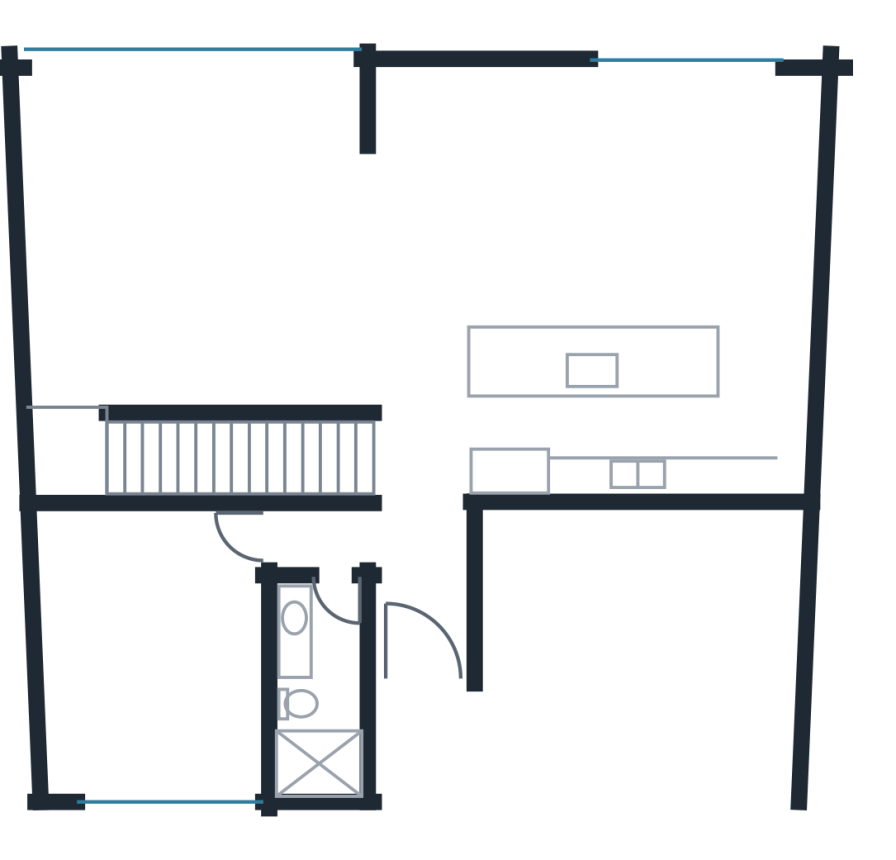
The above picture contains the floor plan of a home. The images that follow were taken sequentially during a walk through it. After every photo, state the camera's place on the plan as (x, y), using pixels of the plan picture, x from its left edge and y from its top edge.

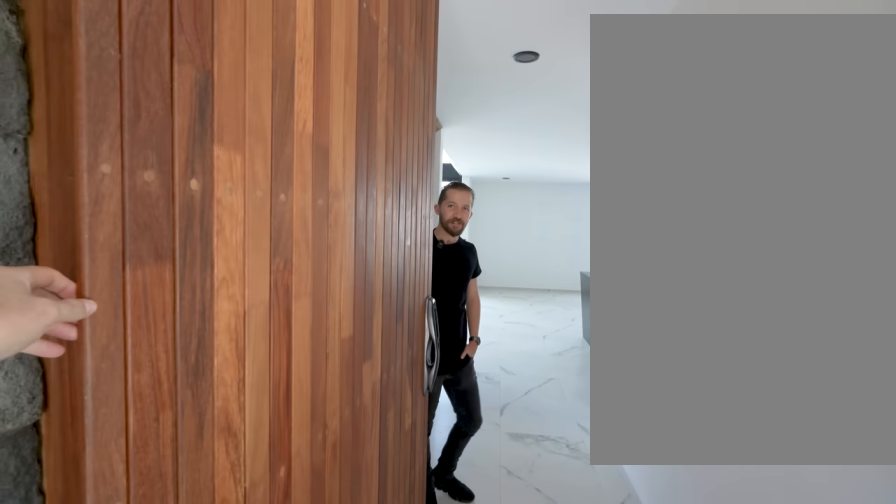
(415, 714)
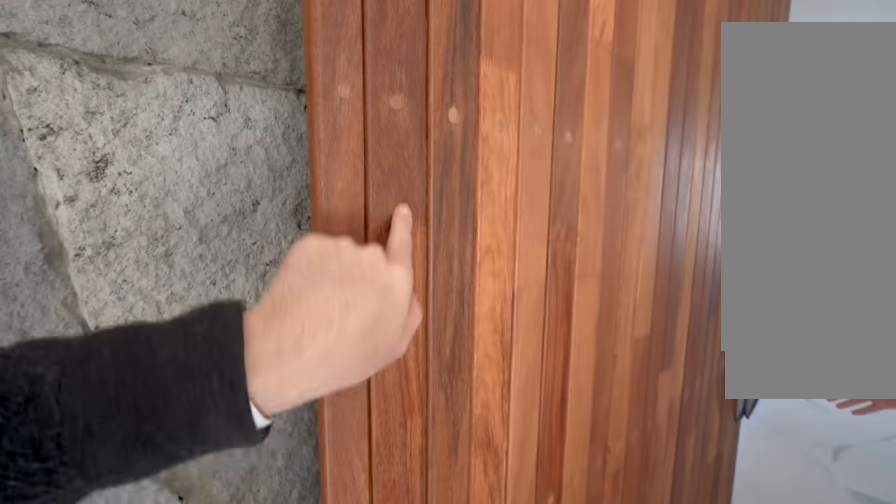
(414, 712)
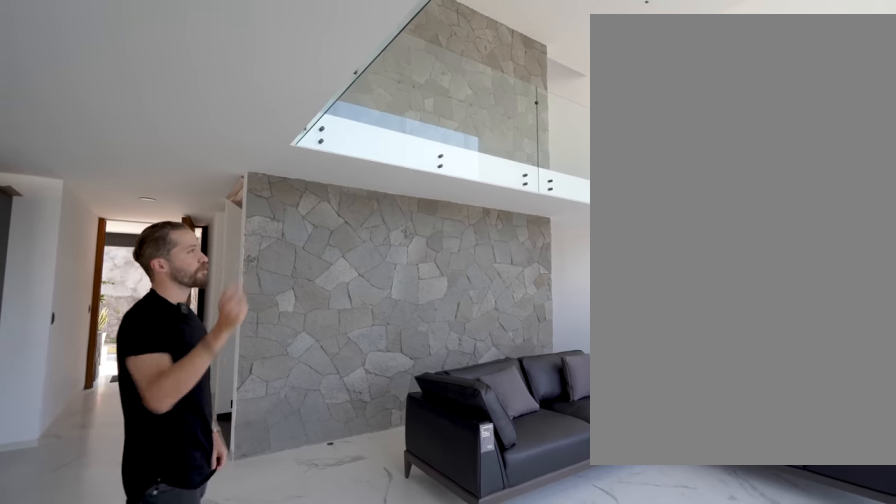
(466, 169)
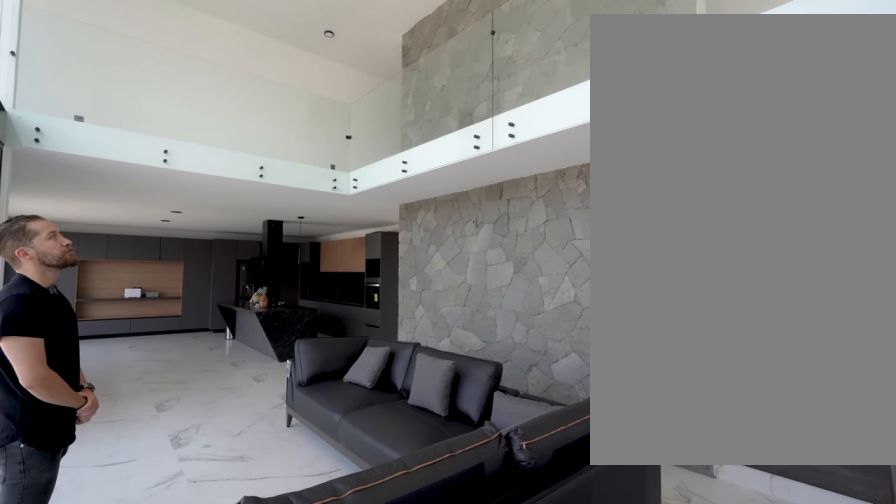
(90, 162)
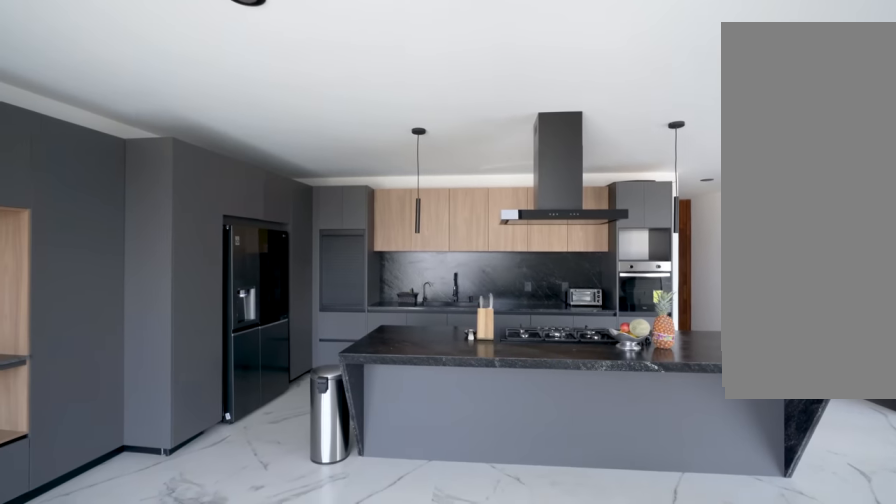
(603, 251)
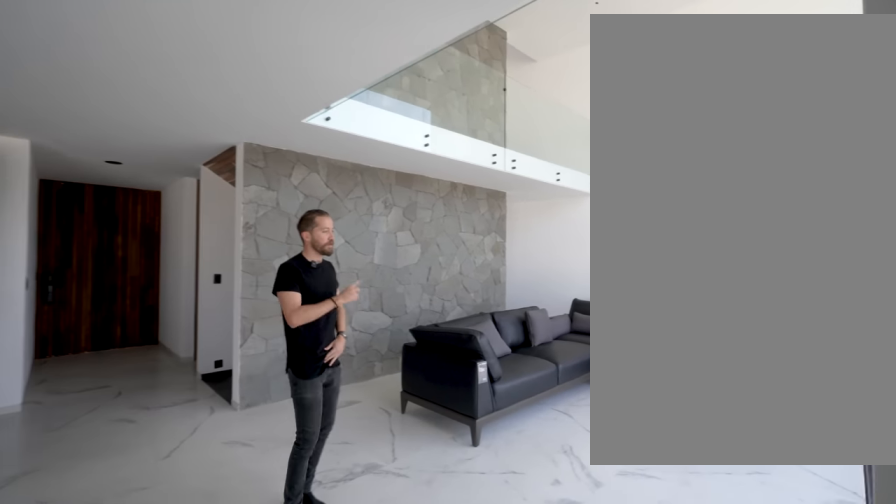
(446, 114)
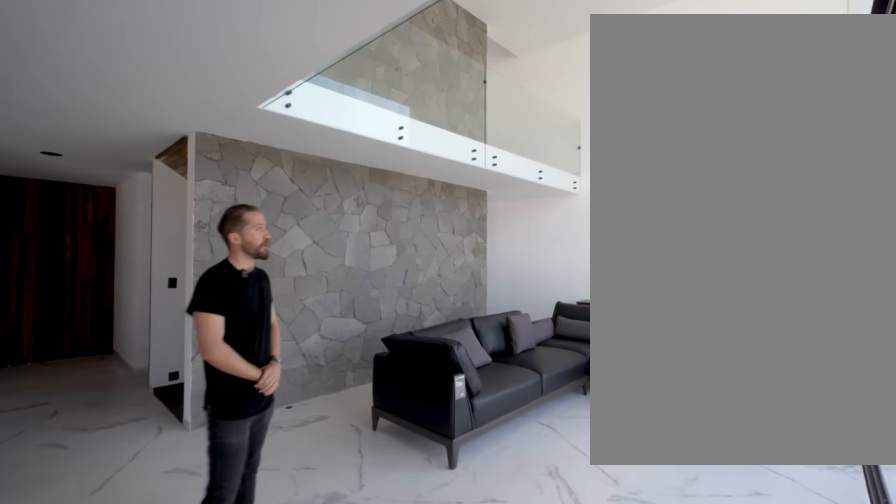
(446, 115)
